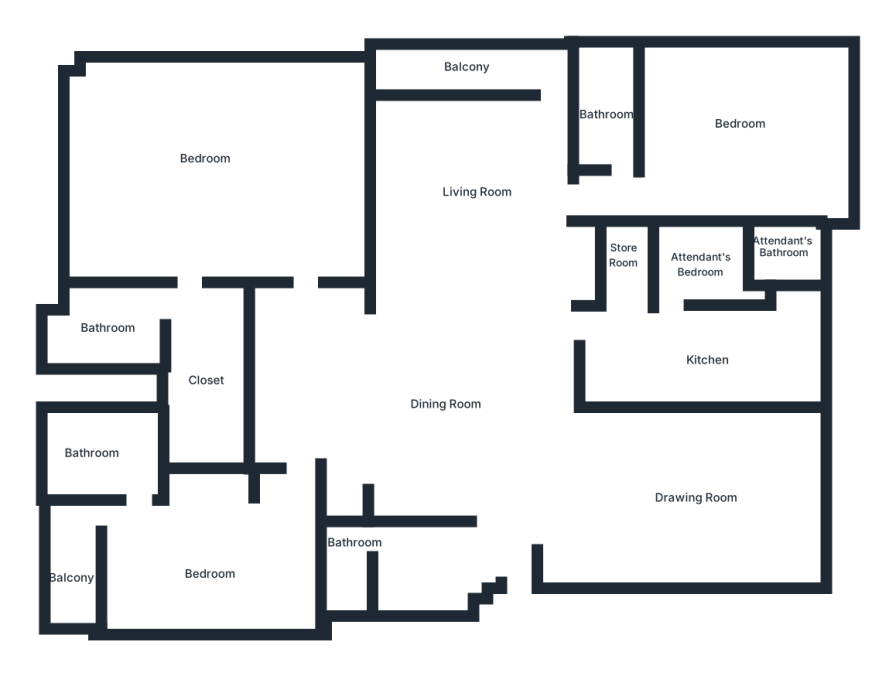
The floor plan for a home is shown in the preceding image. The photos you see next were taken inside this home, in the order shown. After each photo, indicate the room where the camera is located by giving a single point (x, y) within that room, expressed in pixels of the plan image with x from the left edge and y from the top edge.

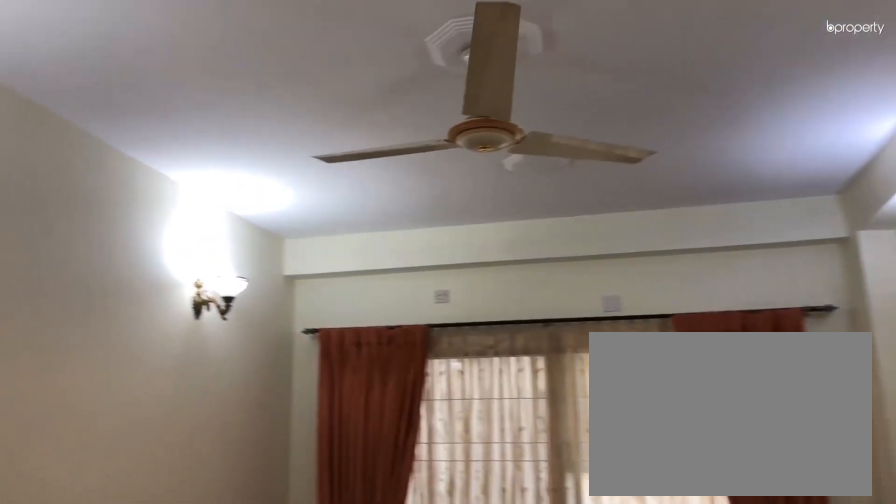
(675, 489)
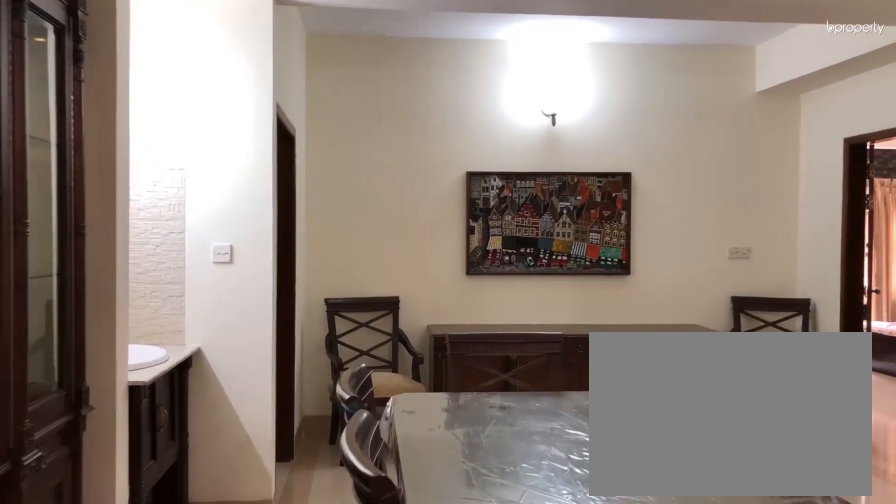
(381, 395)
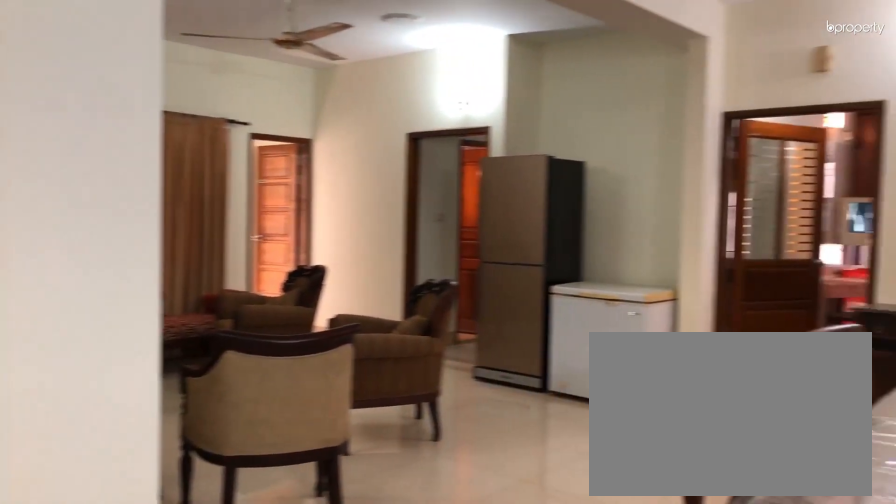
(381, 395)
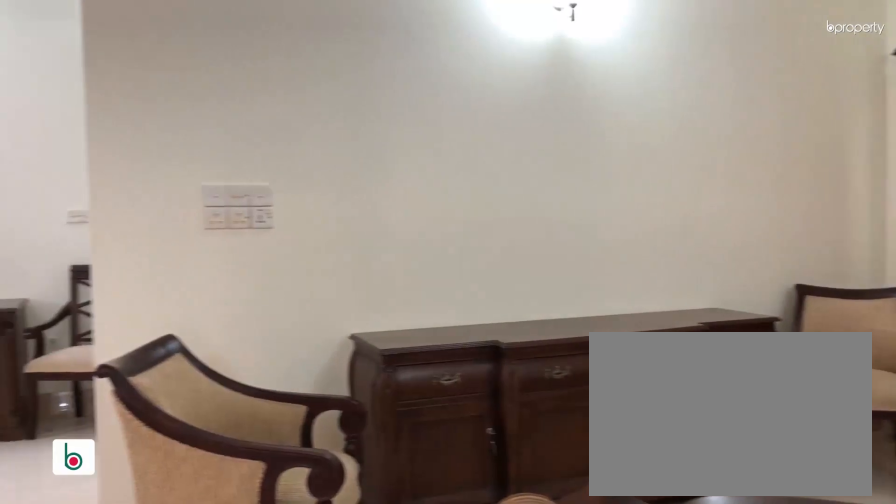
(475, 216)
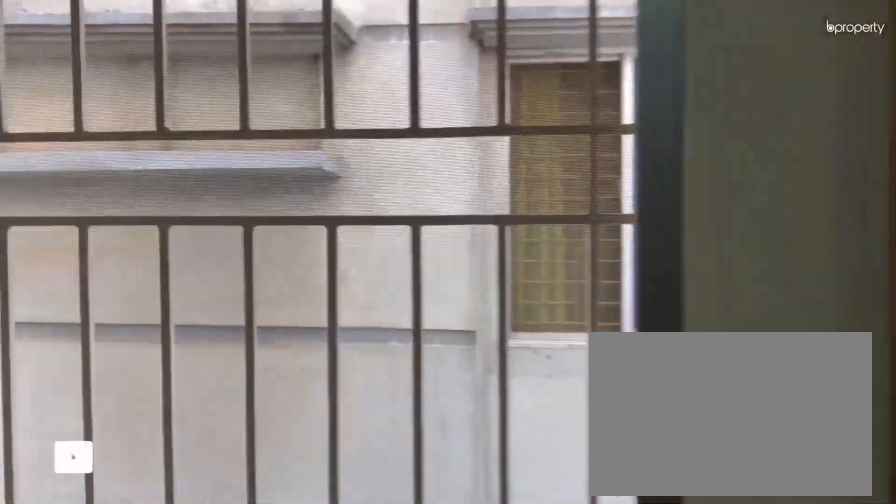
(498, 65)
